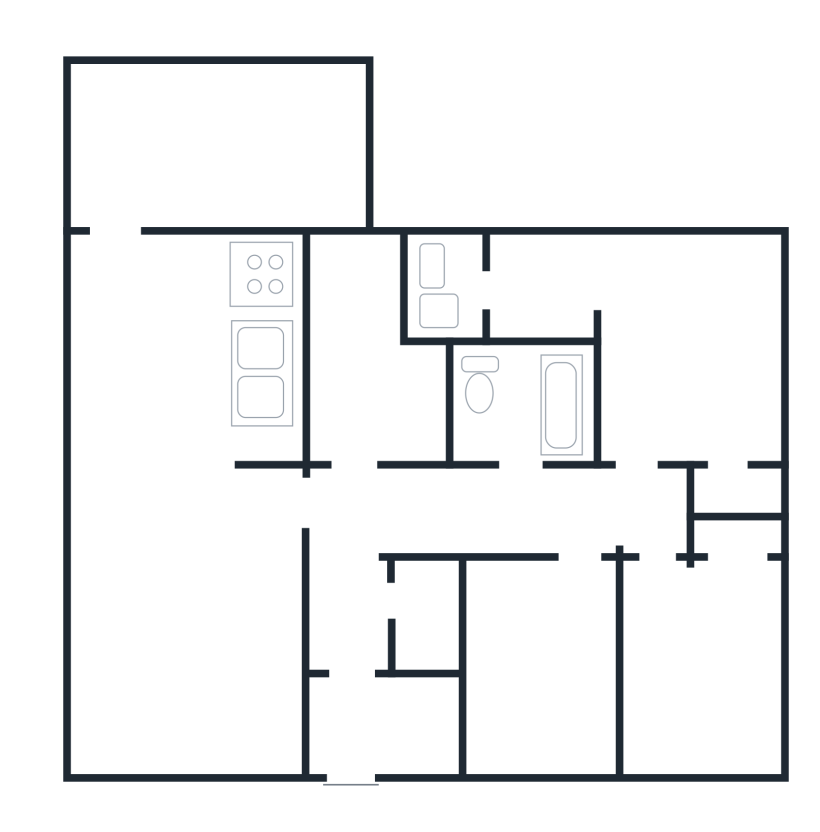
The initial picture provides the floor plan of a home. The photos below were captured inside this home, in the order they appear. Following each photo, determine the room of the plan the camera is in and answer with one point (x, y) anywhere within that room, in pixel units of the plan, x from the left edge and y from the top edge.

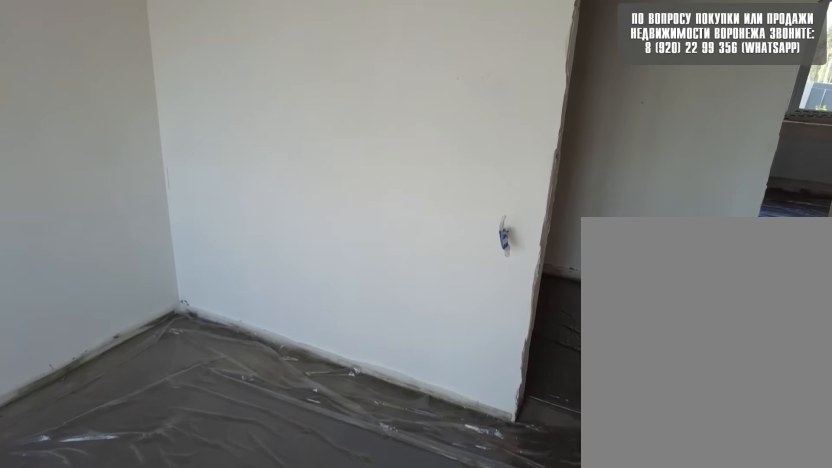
(566, 660)
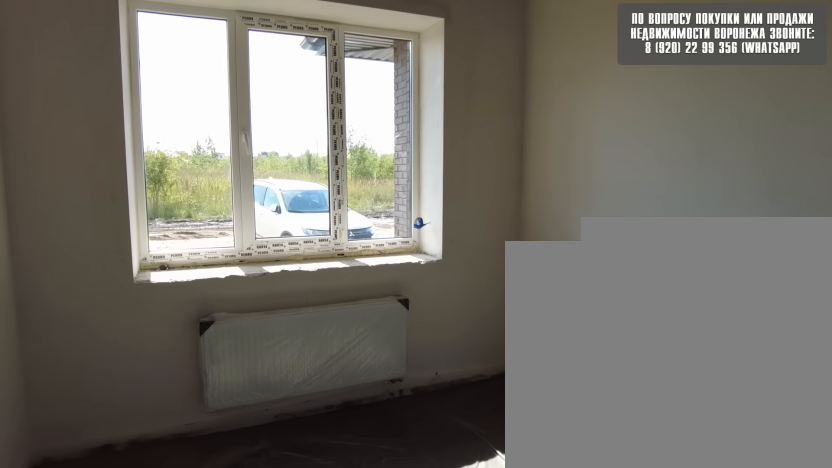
(566, 660)
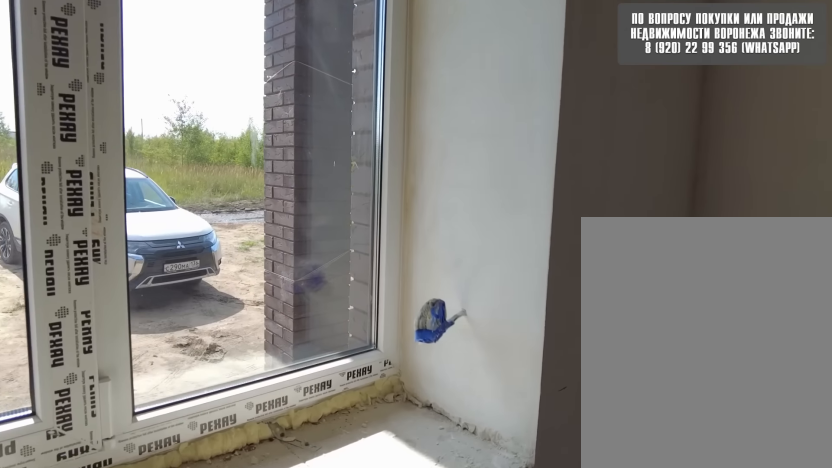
(567, 657)
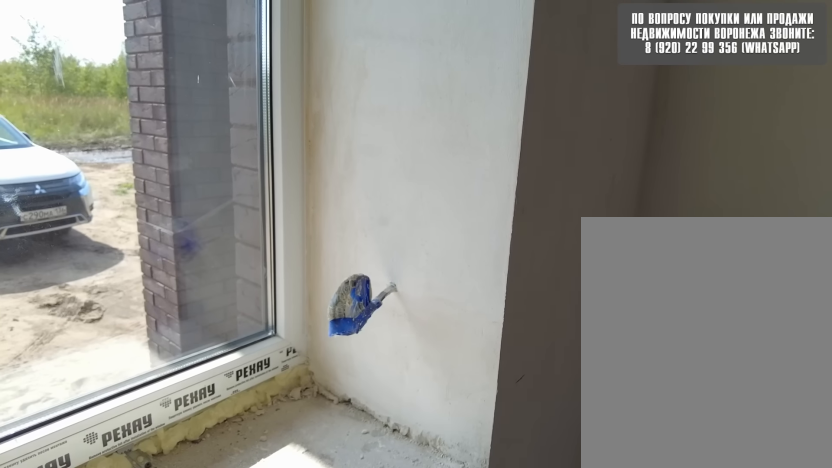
(566, 659)
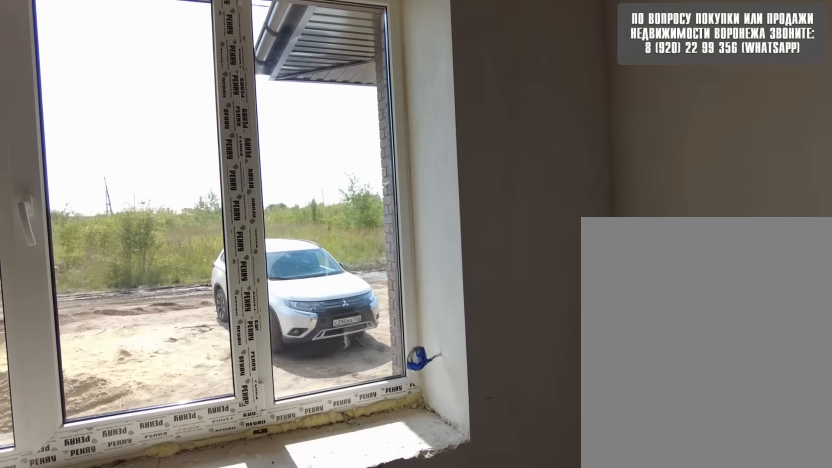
(566, 659)
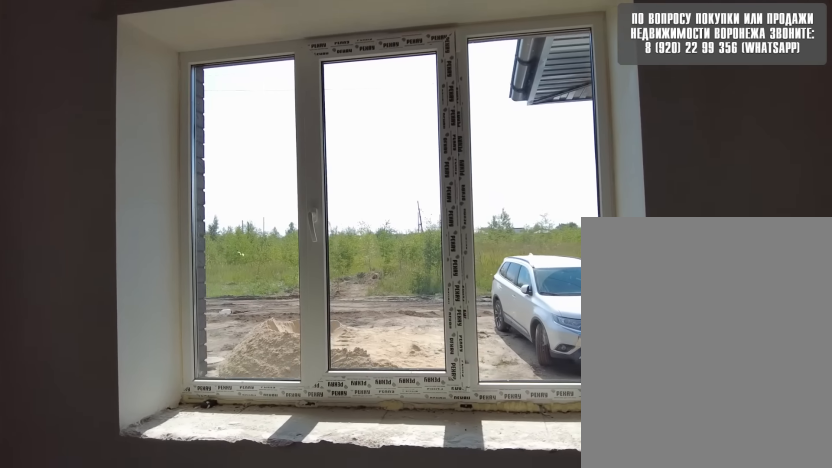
(565, 657)
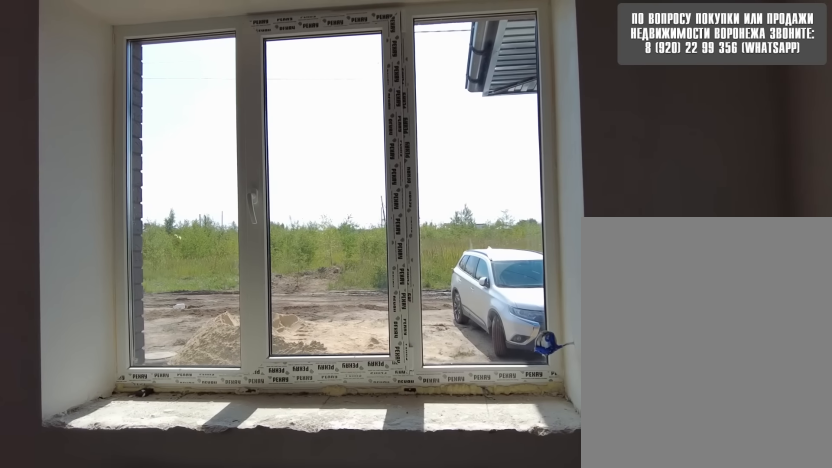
(571, 622)
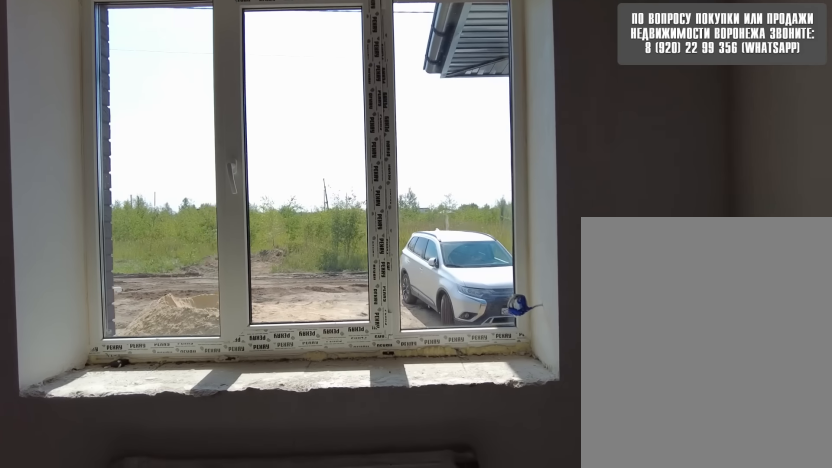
(565, 657)
